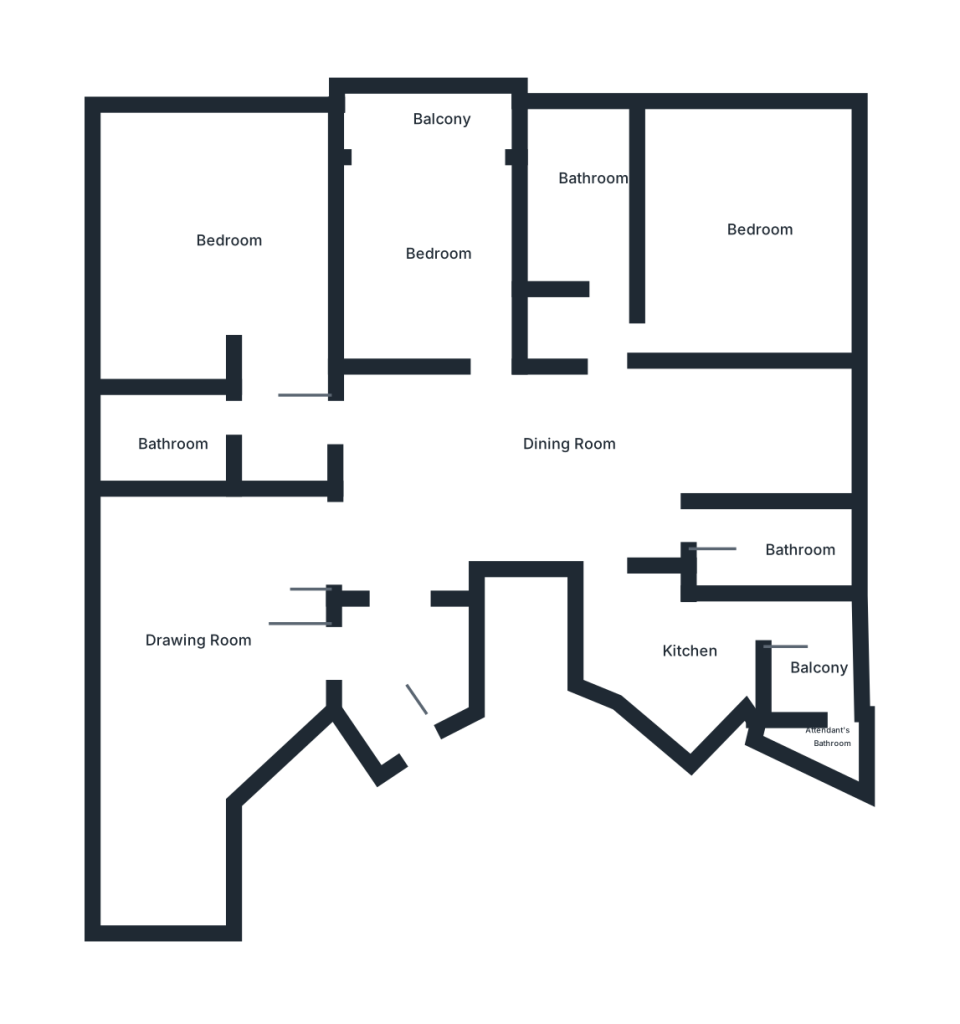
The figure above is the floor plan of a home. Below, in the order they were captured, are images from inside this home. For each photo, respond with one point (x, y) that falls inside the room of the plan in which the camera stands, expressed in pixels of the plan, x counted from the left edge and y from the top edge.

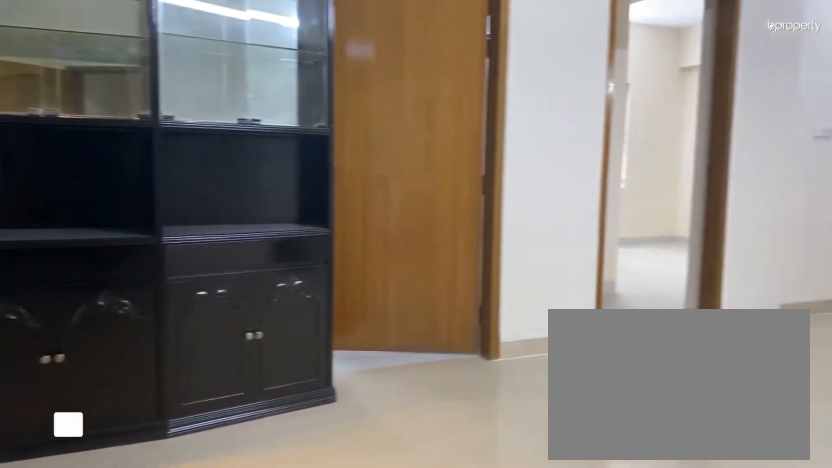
(551, 468)
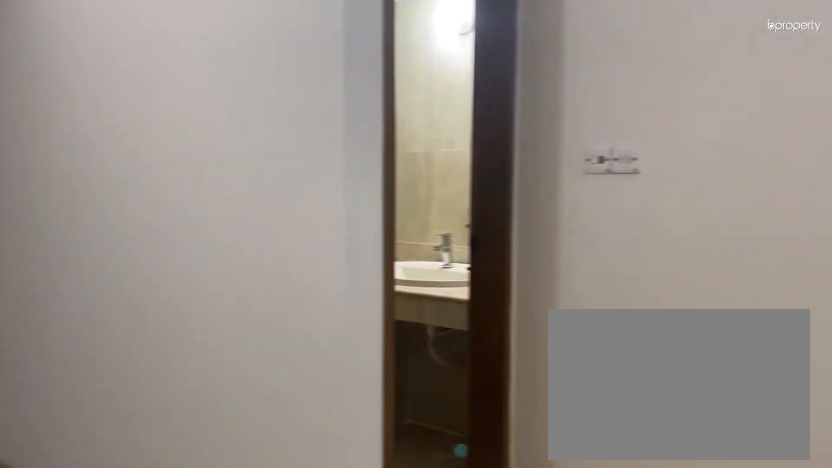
(551, 468)
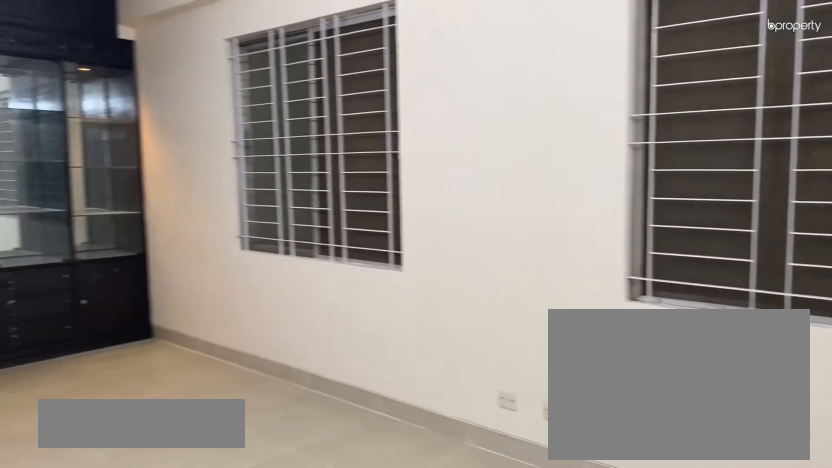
(188, 680)
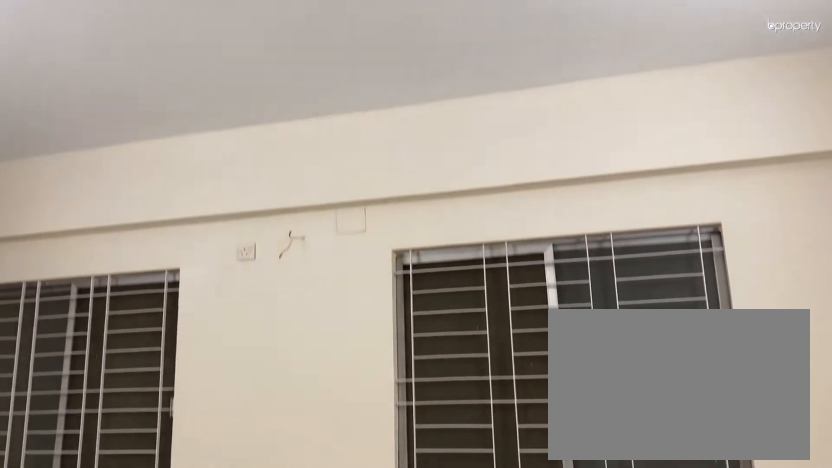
(188, 680)
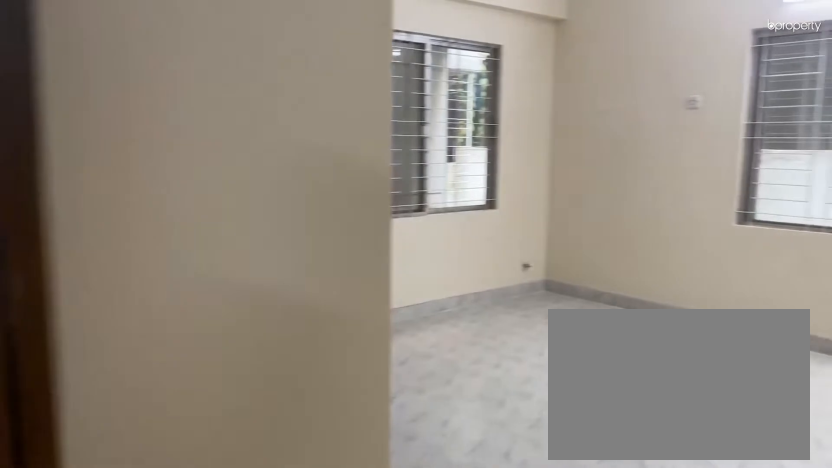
(282, 404)
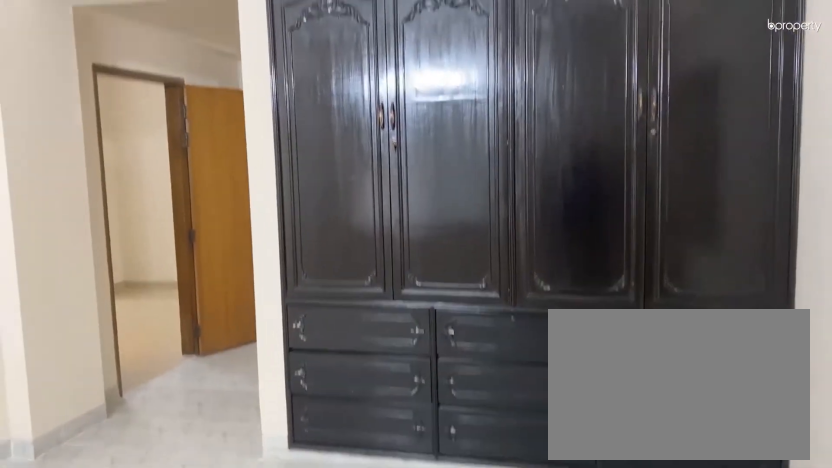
(231, 234)
